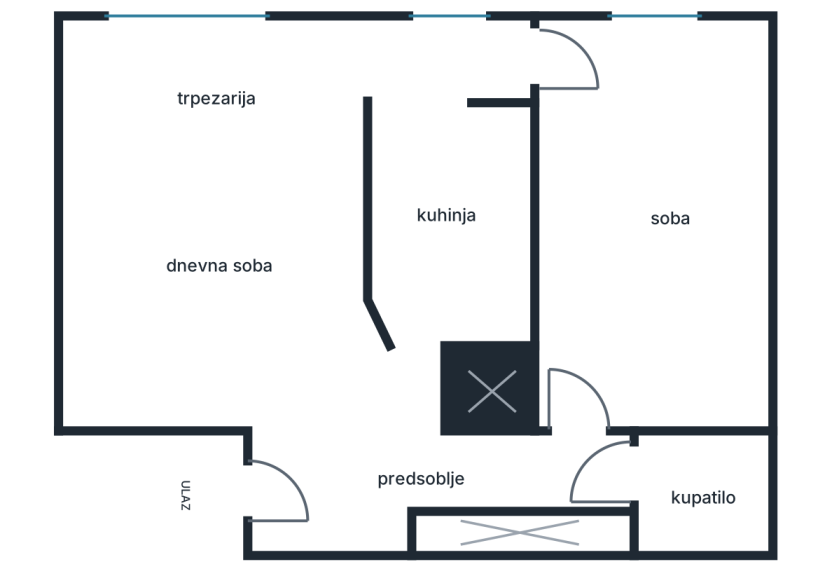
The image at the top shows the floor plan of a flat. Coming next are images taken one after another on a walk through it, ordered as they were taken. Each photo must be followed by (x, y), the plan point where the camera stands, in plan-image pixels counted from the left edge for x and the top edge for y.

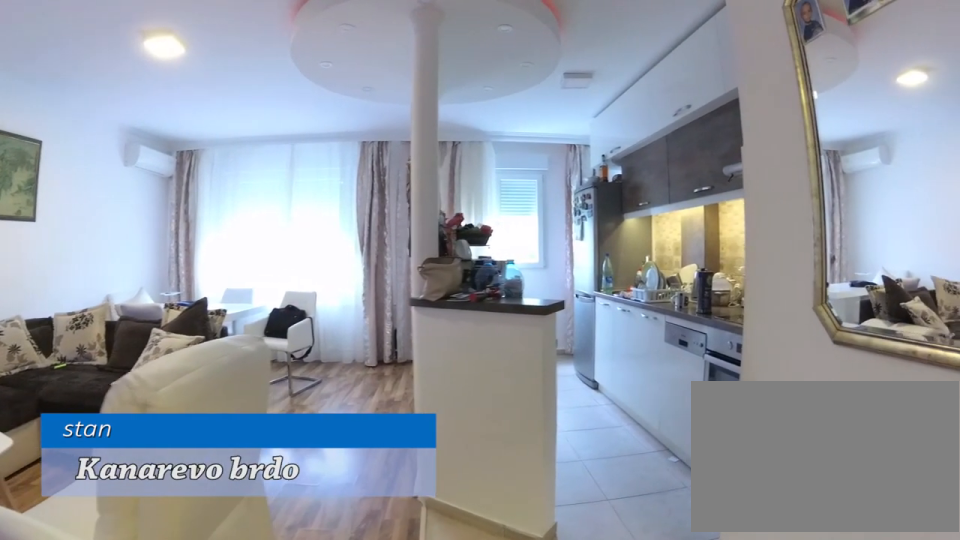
(371, 454)
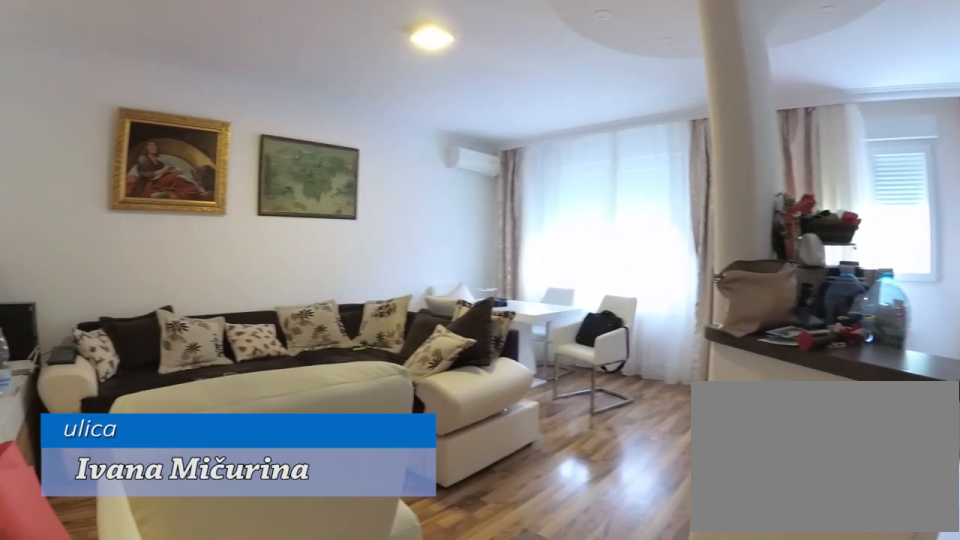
(423, 424)
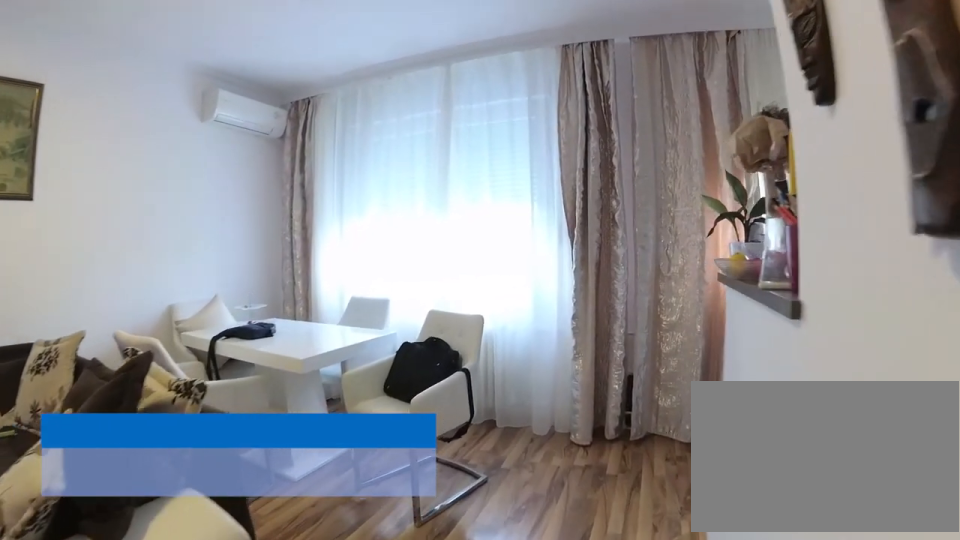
(337, 316)
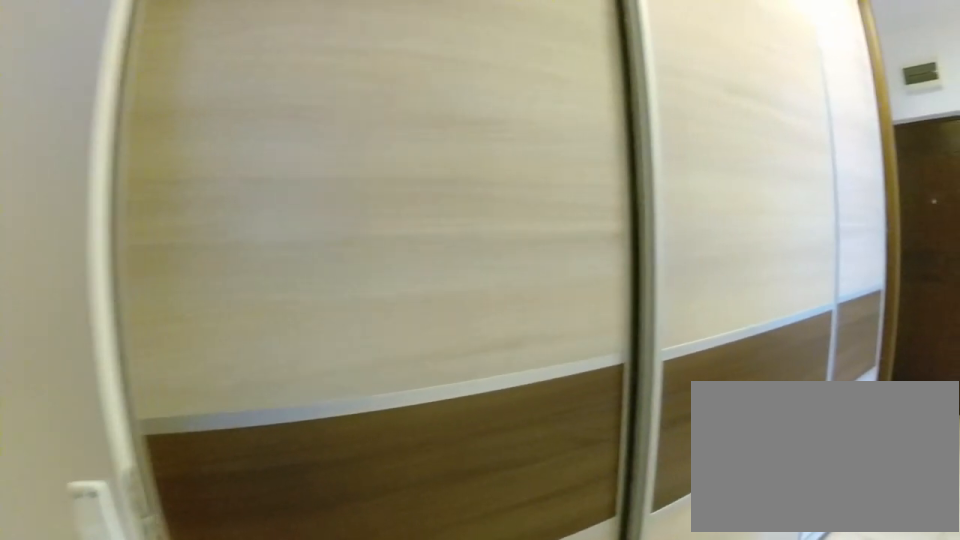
(602, 447)
